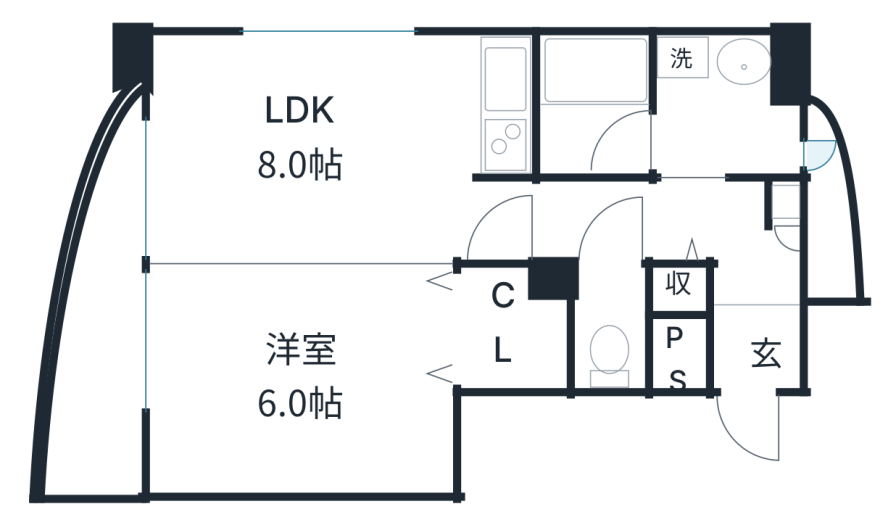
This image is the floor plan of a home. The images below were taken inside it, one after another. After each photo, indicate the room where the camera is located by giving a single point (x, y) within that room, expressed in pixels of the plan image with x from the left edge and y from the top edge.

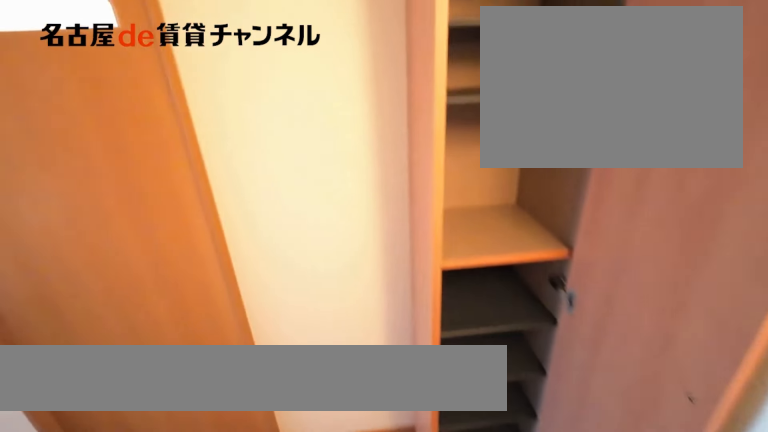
(785, 201)
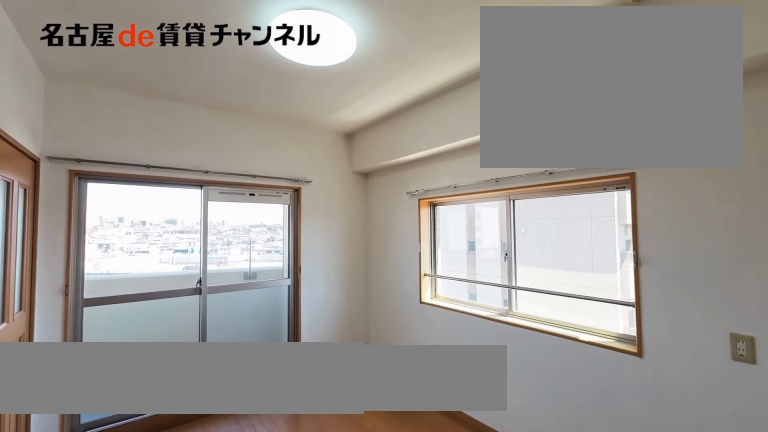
(308, 148)
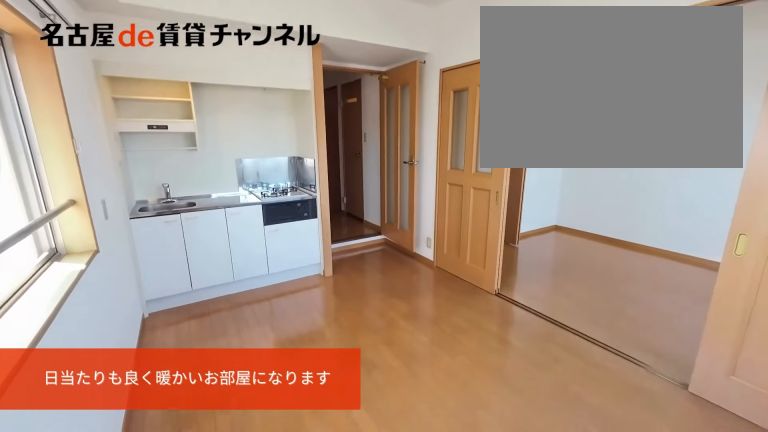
(308, 148)
